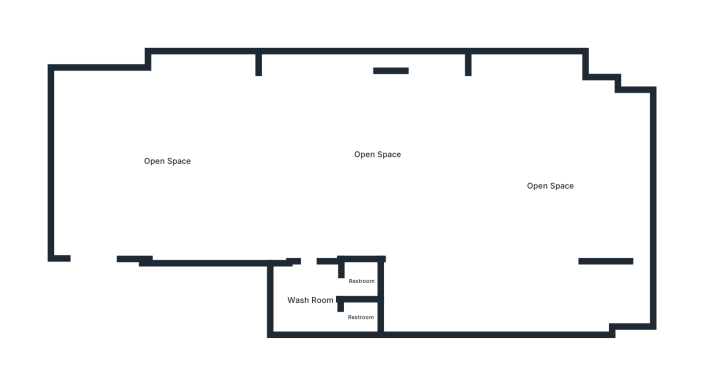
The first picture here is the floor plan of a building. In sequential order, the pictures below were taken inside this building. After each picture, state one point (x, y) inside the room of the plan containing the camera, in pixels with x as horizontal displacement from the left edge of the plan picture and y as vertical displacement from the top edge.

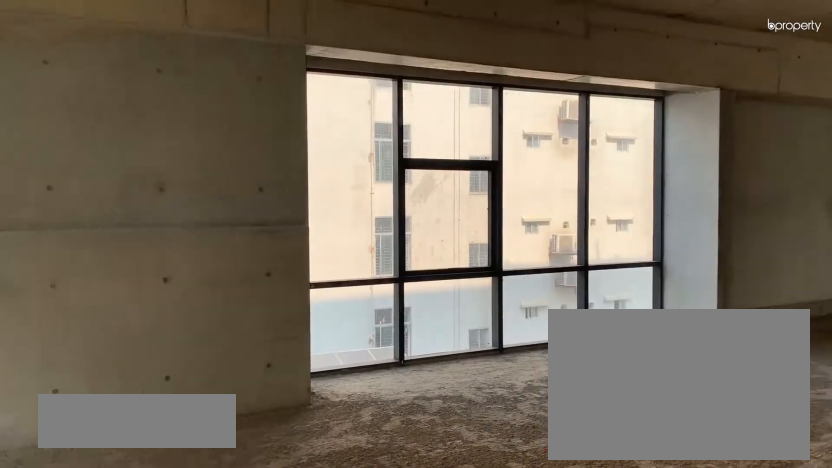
(169, 161)
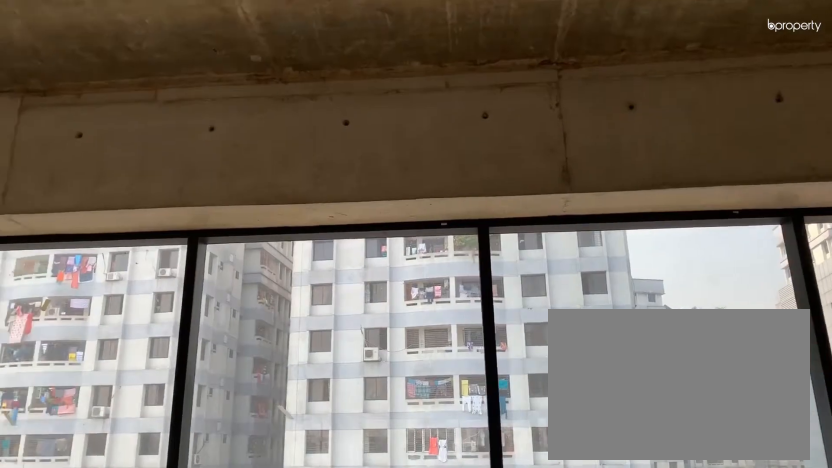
(169, 162)
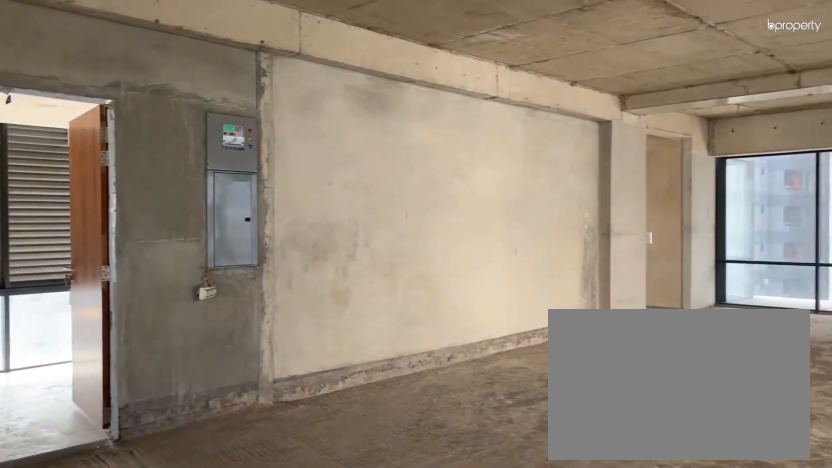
(379, 154)
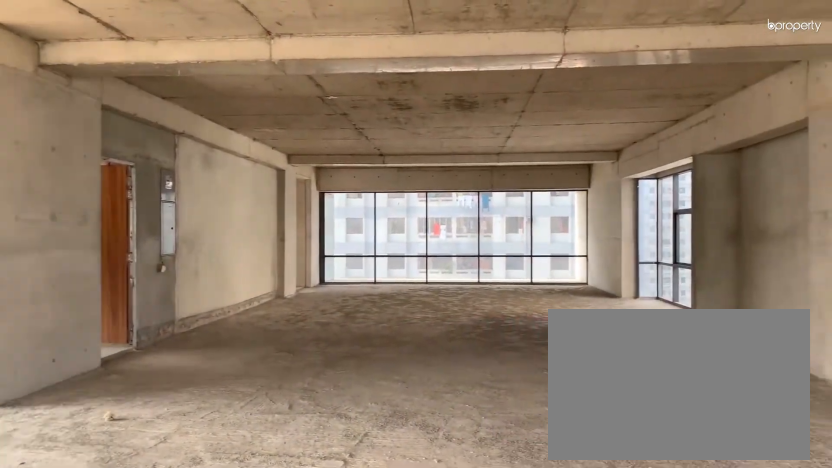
(552, 185)
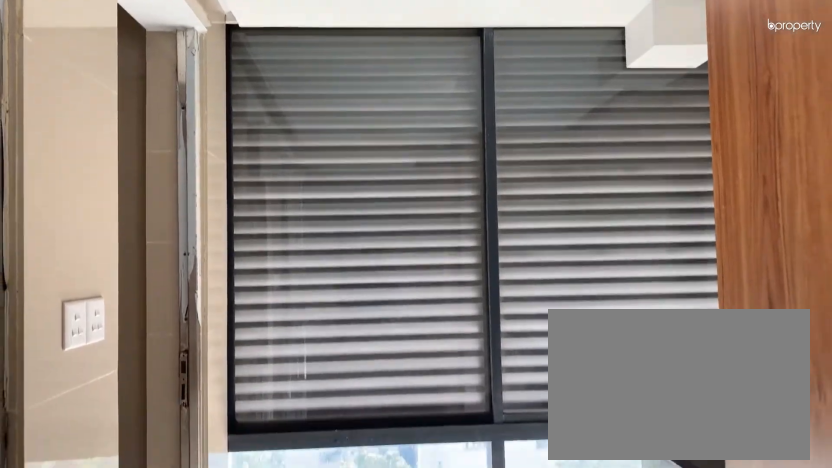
(310, 300)
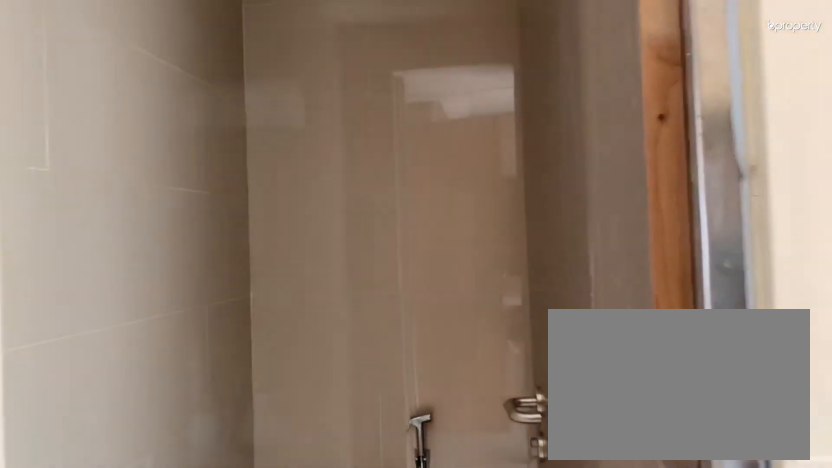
(360, 282)
